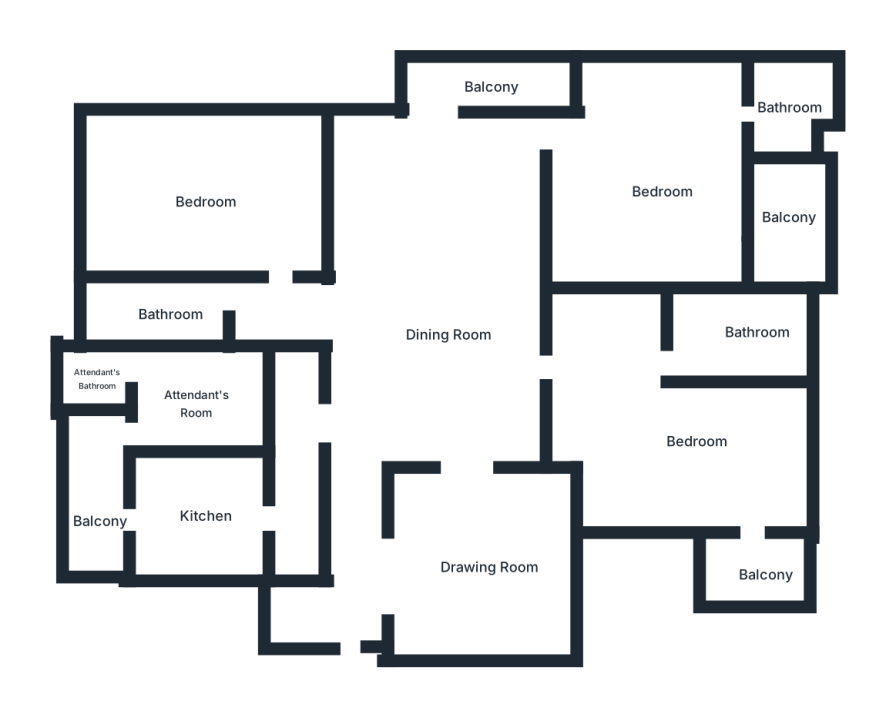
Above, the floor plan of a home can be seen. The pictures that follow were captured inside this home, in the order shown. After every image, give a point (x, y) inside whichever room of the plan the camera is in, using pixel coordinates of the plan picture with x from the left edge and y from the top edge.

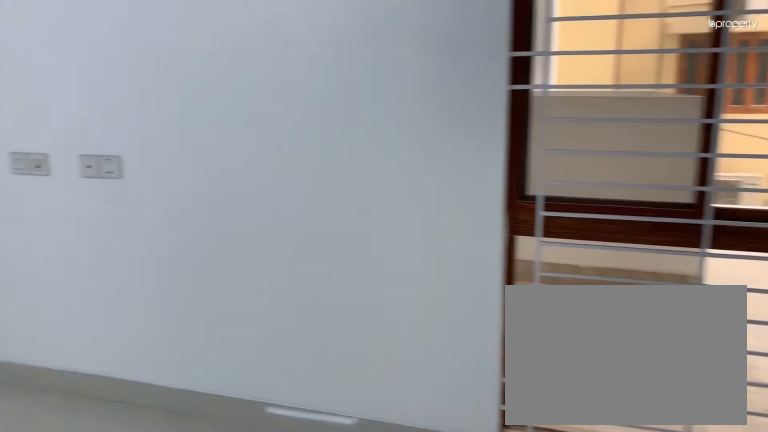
(490, 563)
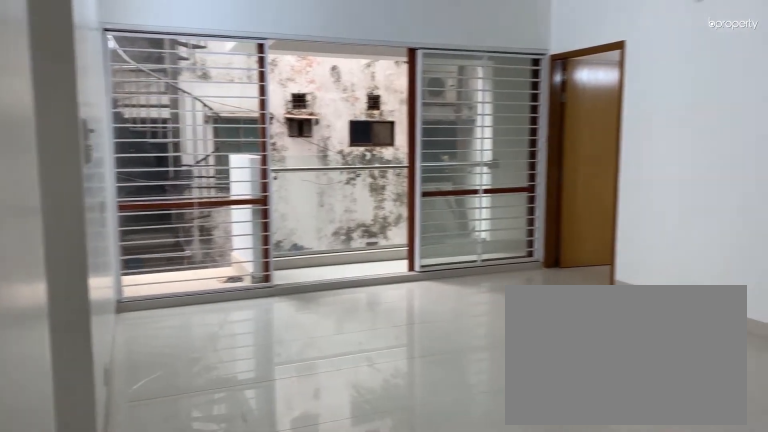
(454, 336)
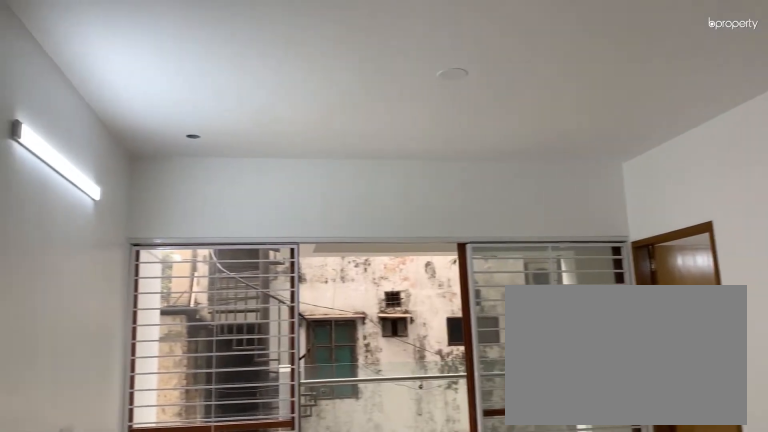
(454, 336)
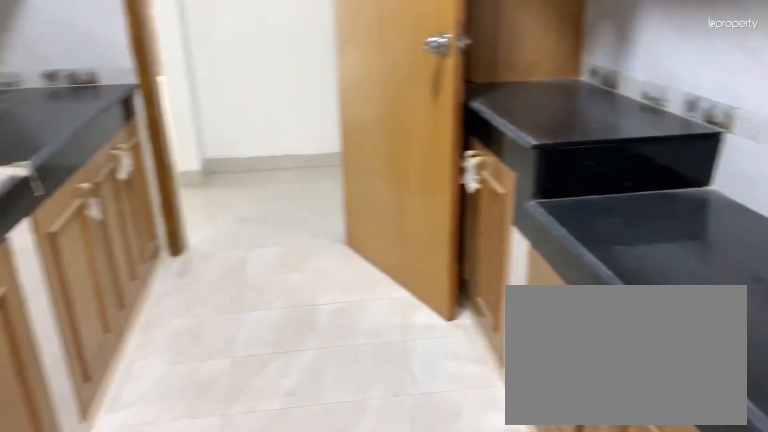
(206, 512)
